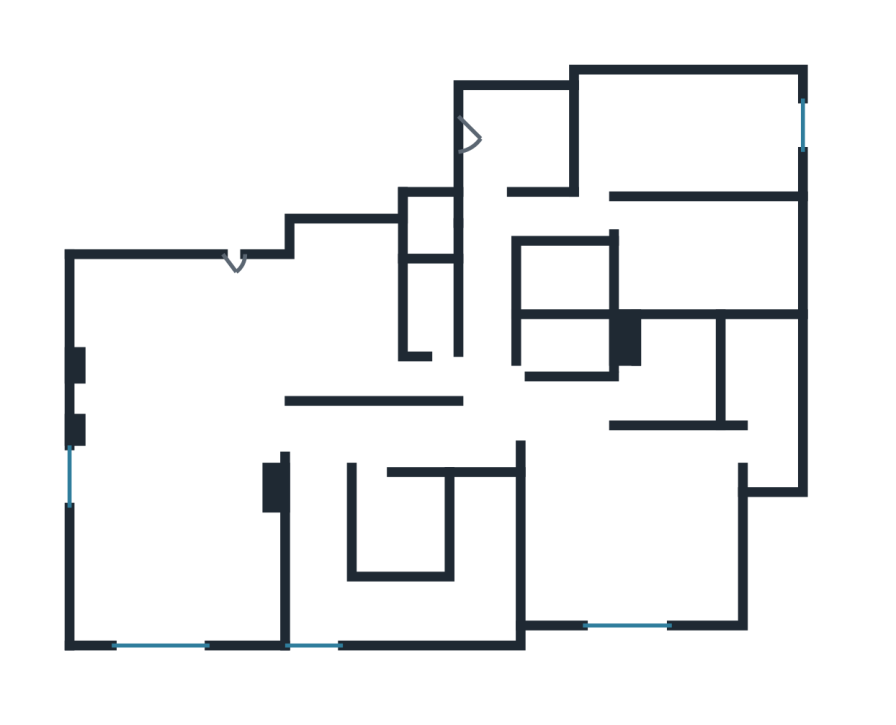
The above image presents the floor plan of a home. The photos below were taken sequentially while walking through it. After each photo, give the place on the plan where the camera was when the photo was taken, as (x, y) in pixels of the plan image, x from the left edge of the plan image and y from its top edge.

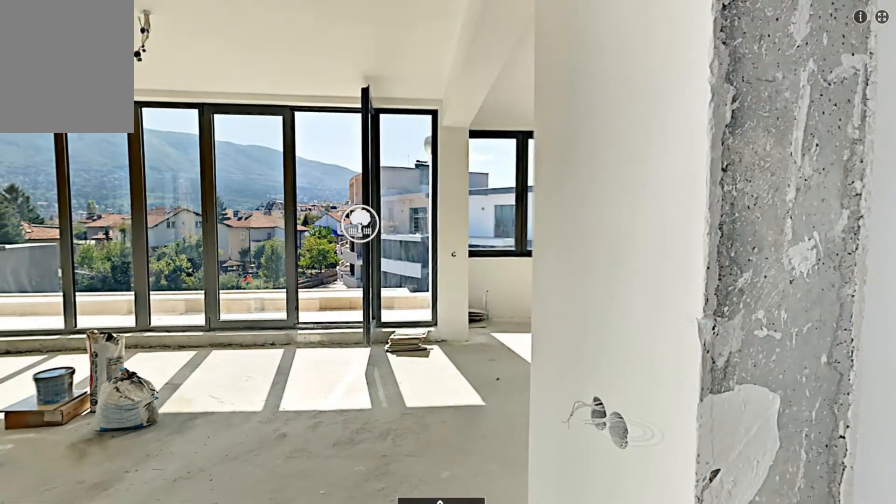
(242, 354)
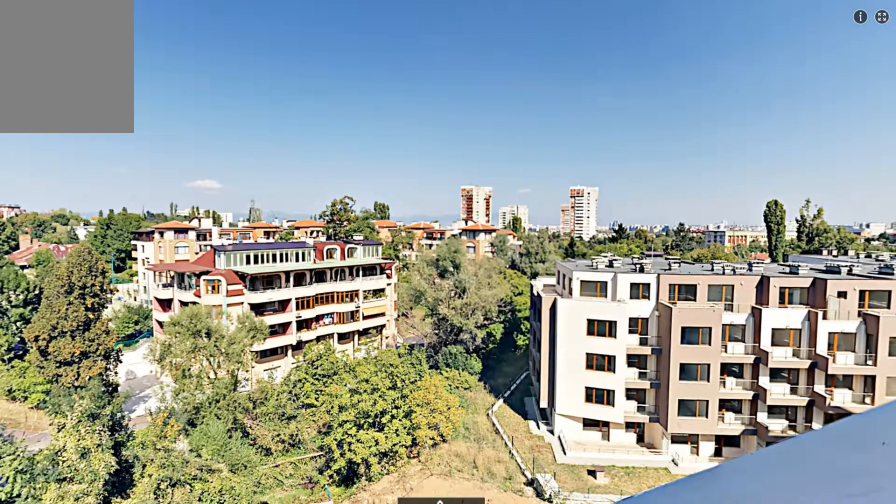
(182, 660)
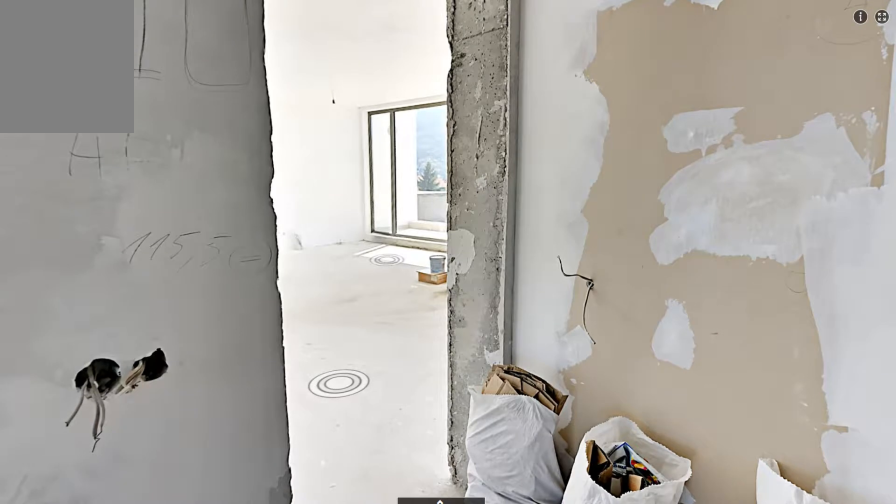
(277, 415)
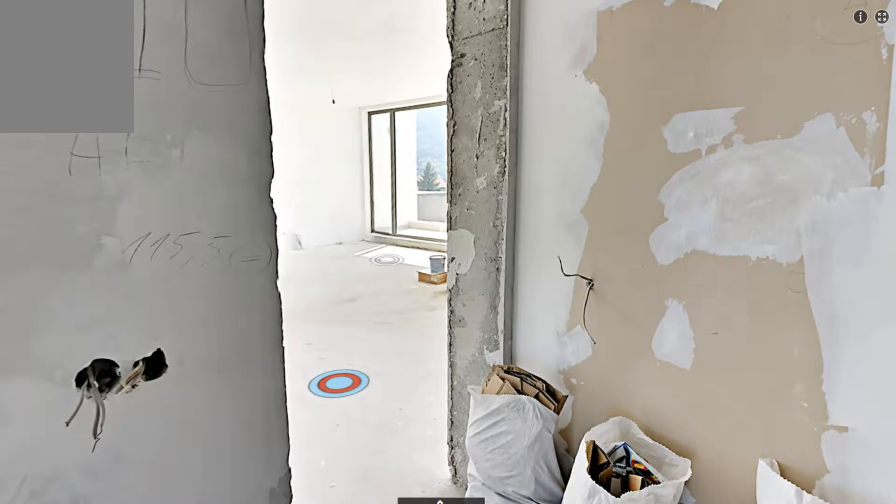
(277, 415)
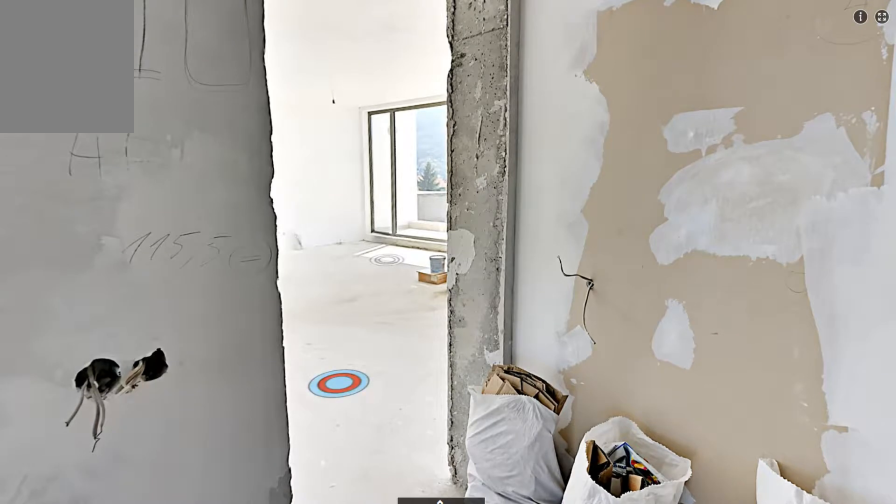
(276, 414)
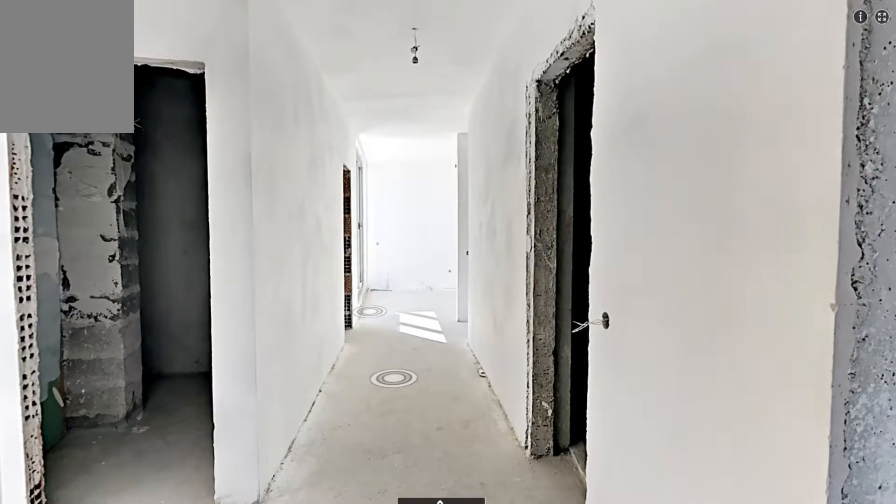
(488, 377)
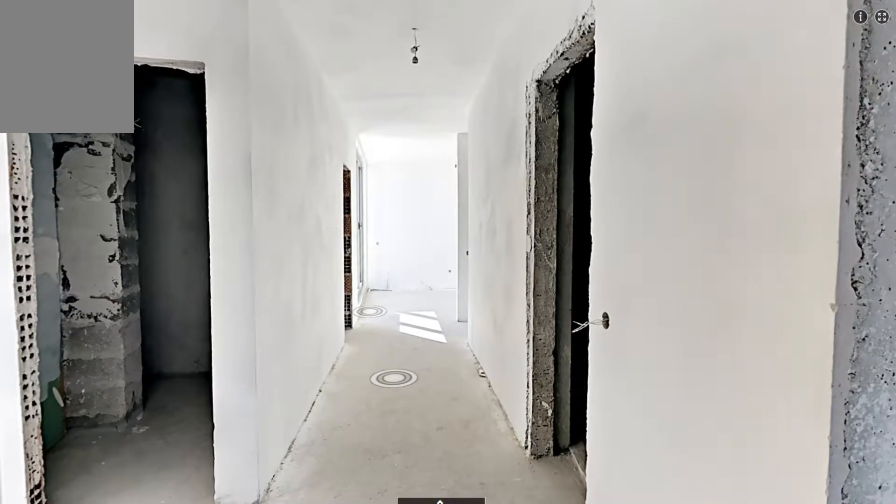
(488, 377)
